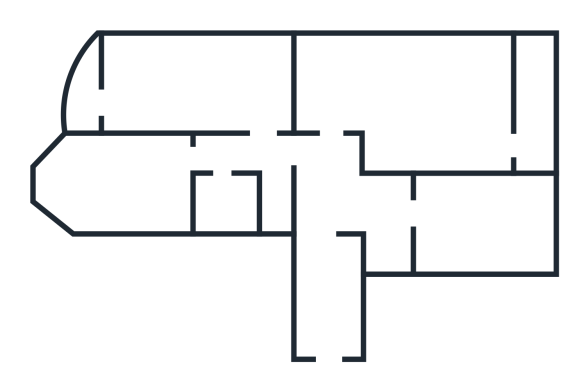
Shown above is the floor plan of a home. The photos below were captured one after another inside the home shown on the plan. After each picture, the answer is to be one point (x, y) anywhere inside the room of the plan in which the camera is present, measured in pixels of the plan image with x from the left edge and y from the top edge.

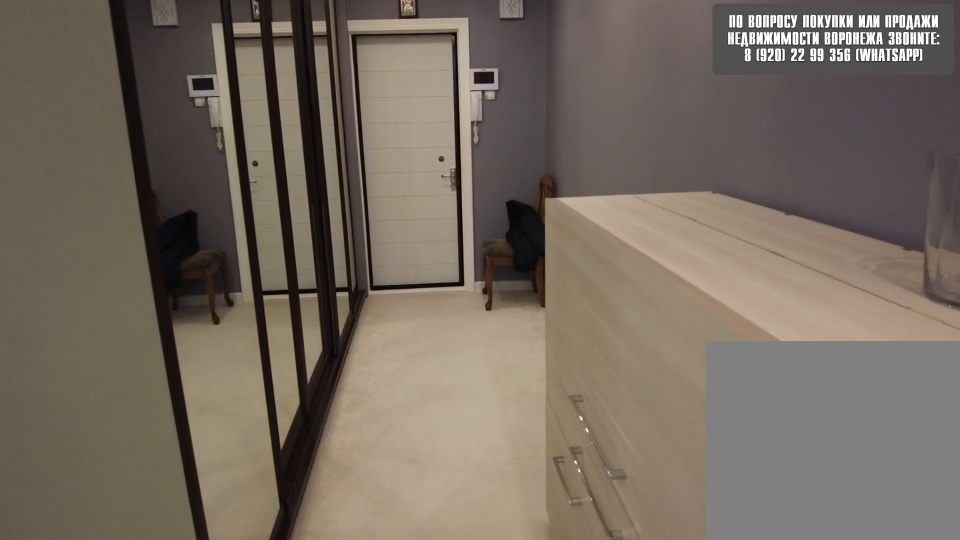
(332, 341)
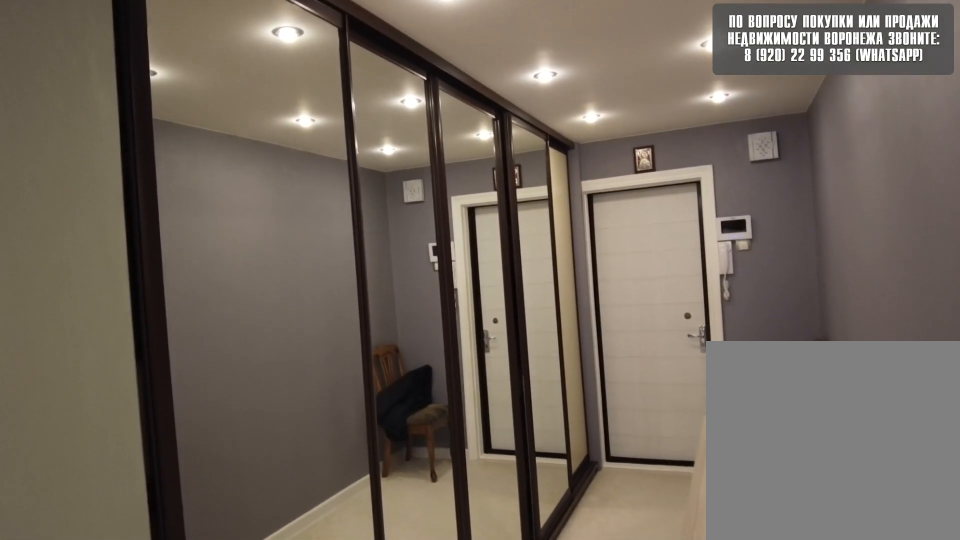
(332, 210)
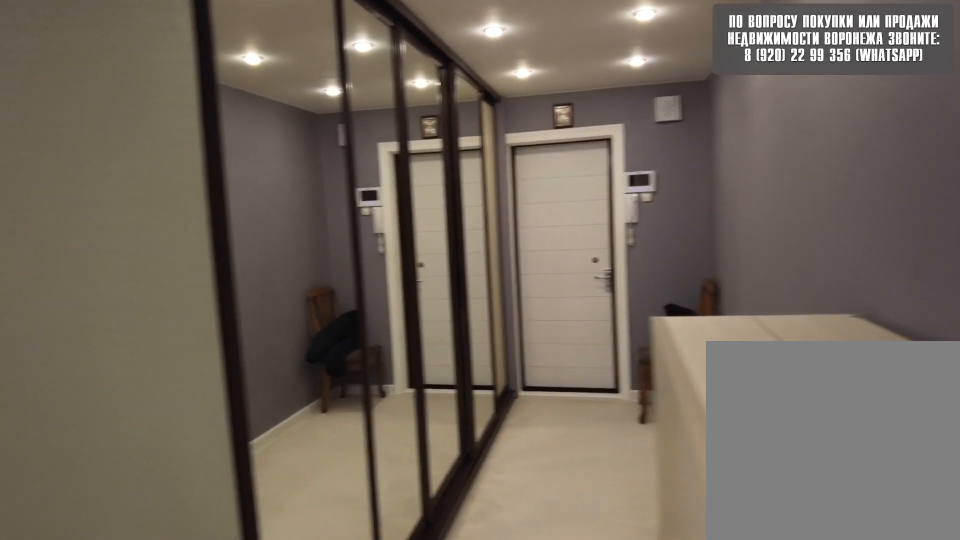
(332, 210)
